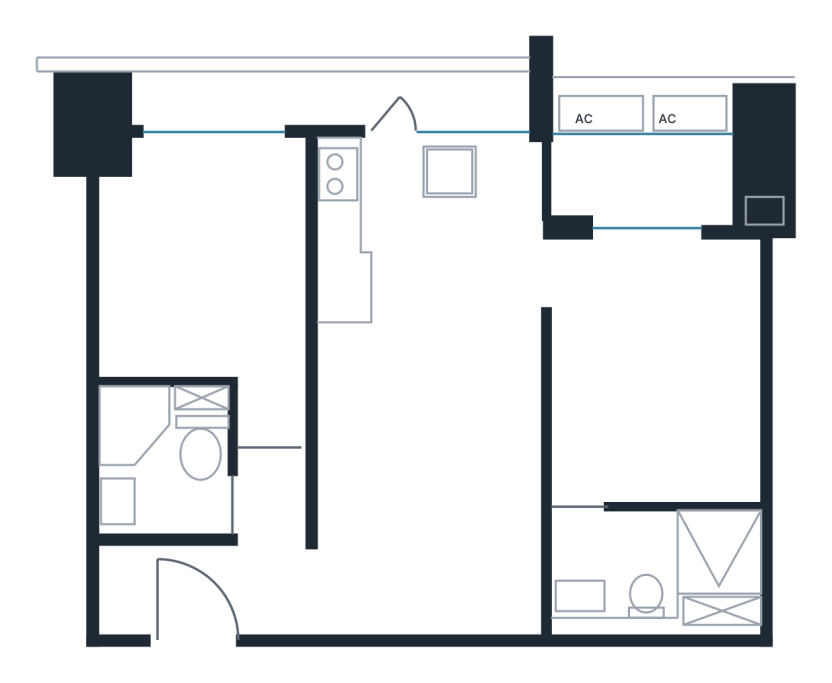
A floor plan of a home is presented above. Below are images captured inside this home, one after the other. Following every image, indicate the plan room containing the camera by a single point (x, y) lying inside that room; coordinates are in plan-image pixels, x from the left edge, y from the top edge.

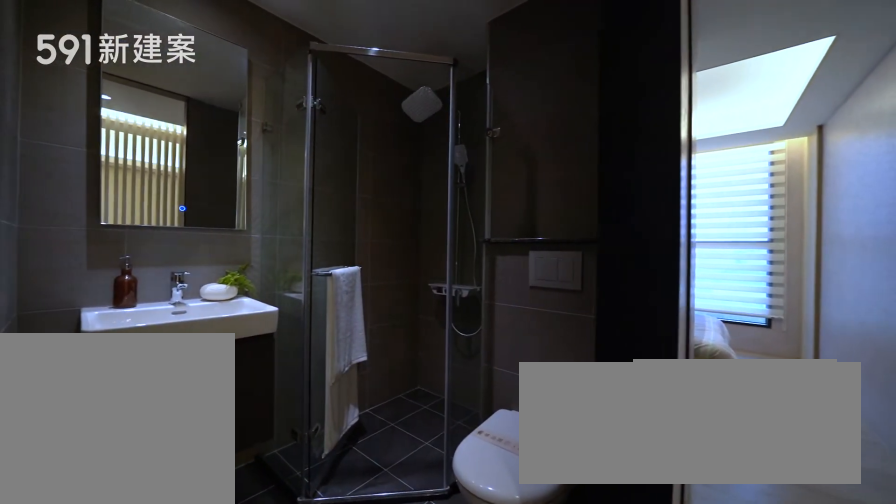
(164, 457)
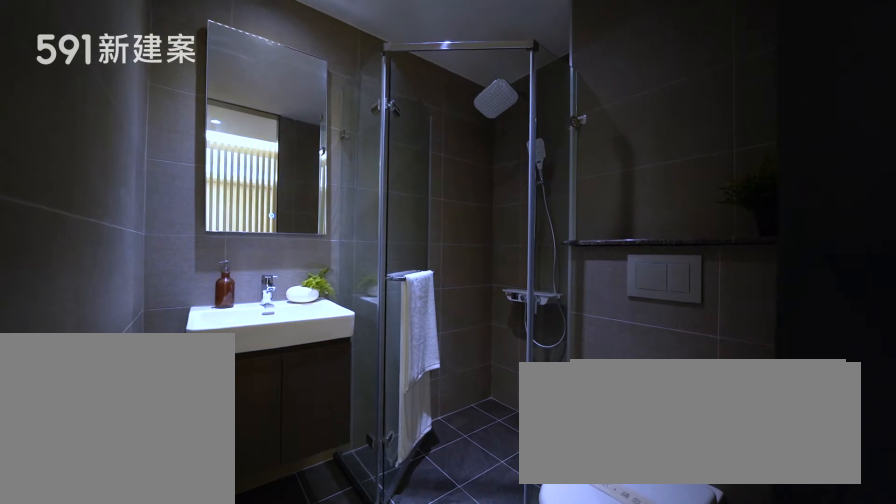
(164, 457)
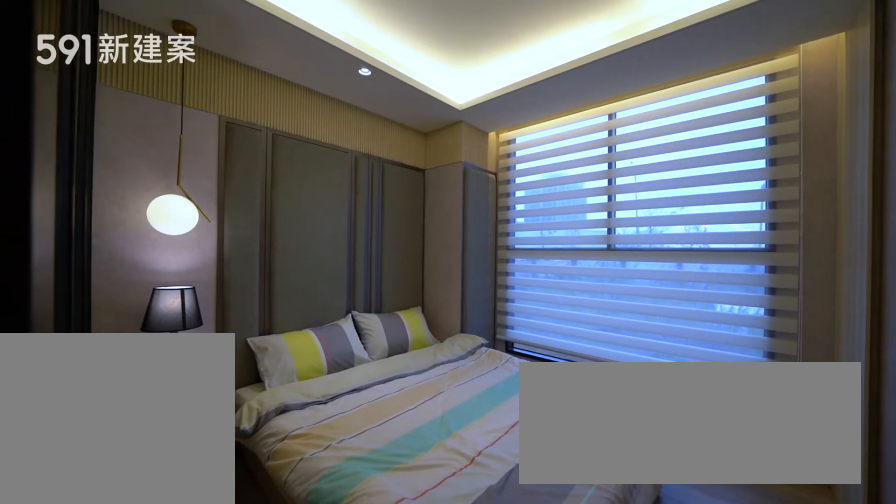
(205, 269)
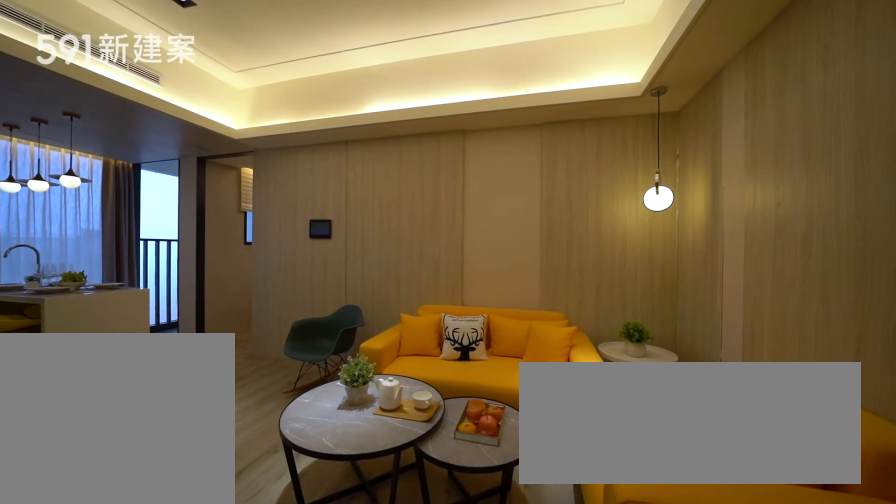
(433, 485)
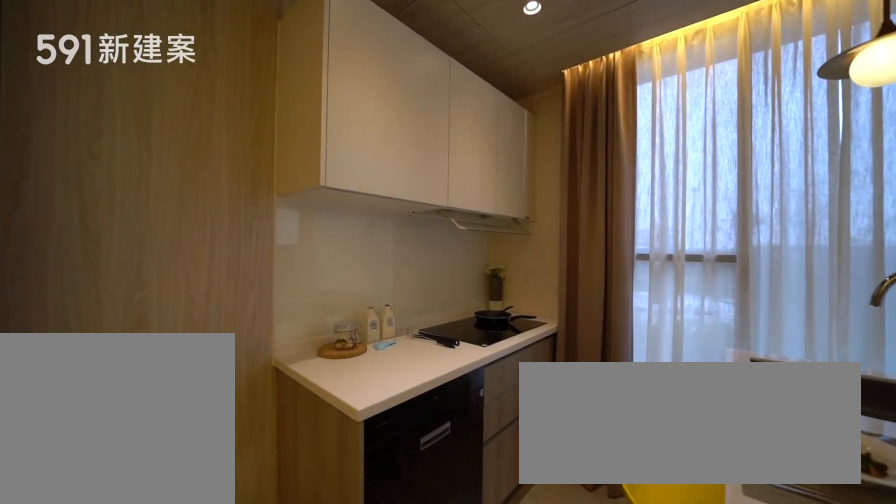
(374, 206)
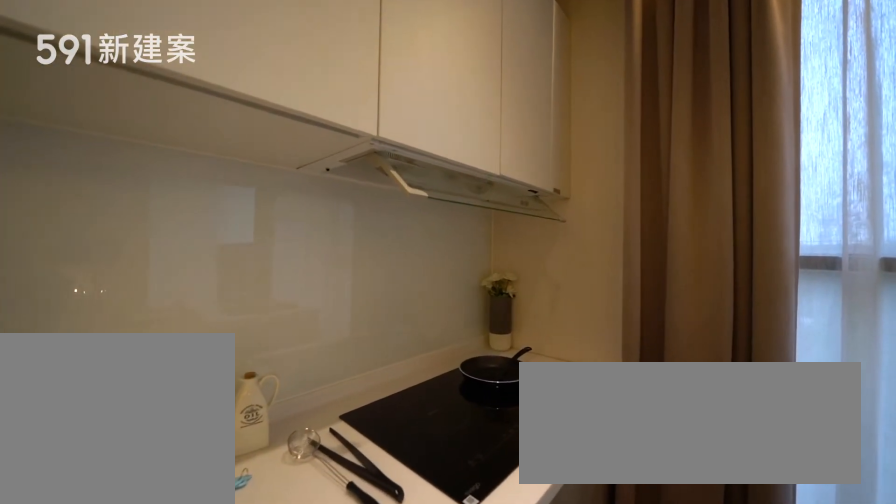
(374, 206)
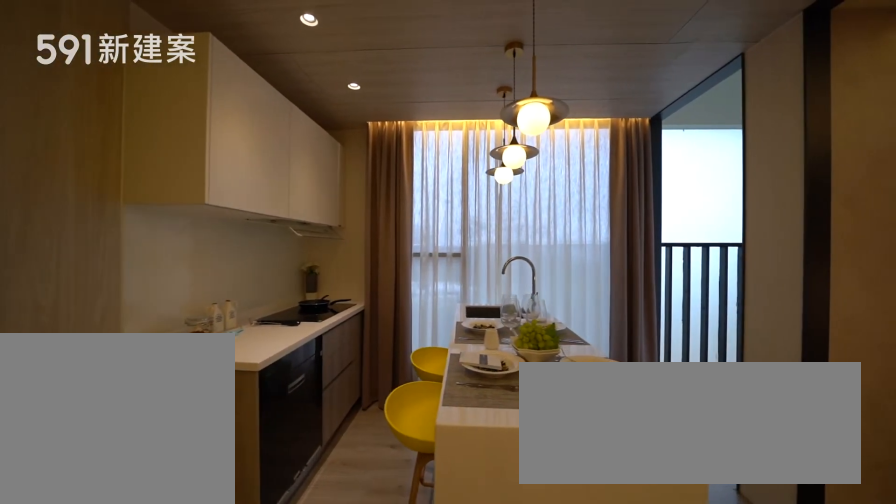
(449, 258)
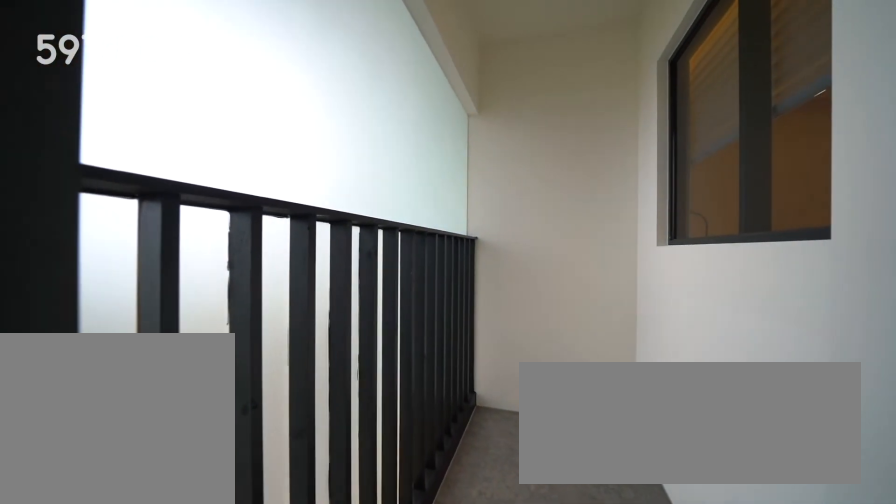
(649, 182)
